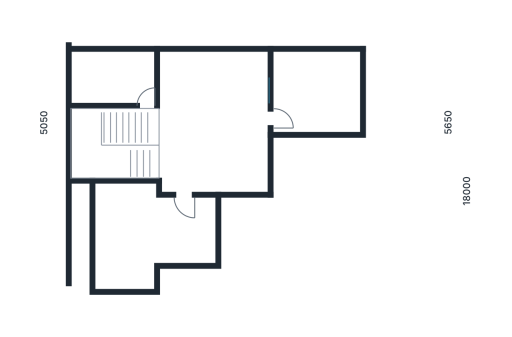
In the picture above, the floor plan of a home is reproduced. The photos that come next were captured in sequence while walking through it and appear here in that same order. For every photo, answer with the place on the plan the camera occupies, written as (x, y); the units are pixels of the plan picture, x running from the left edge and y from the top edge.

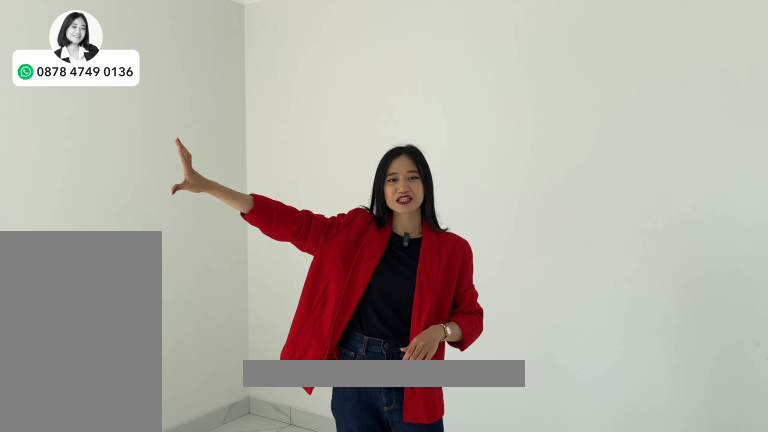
(199, 144)
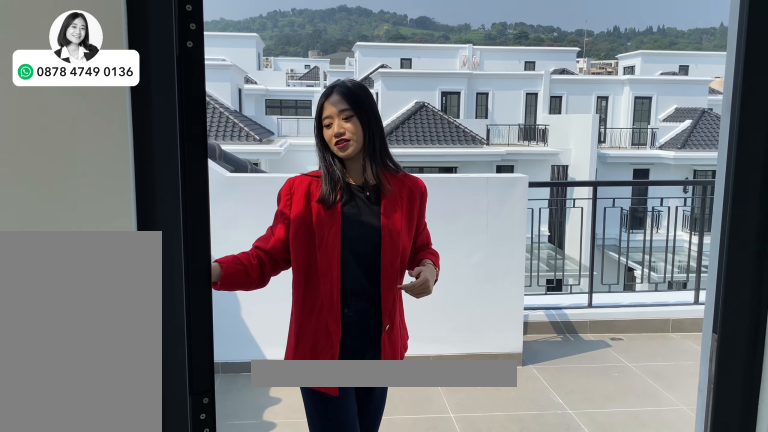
(139, 232)
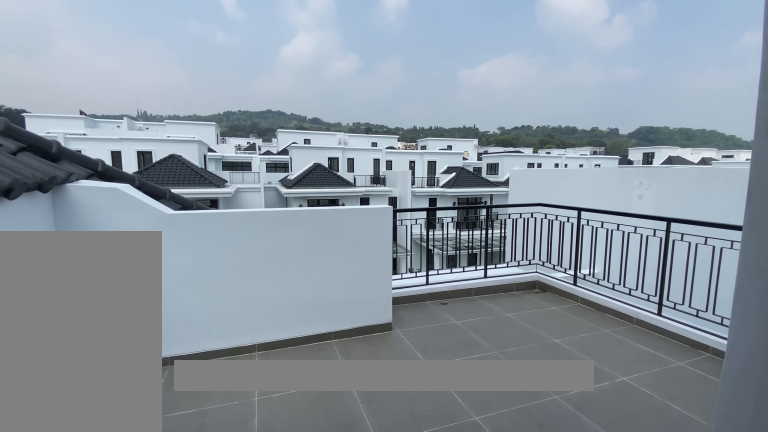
(139, 232)
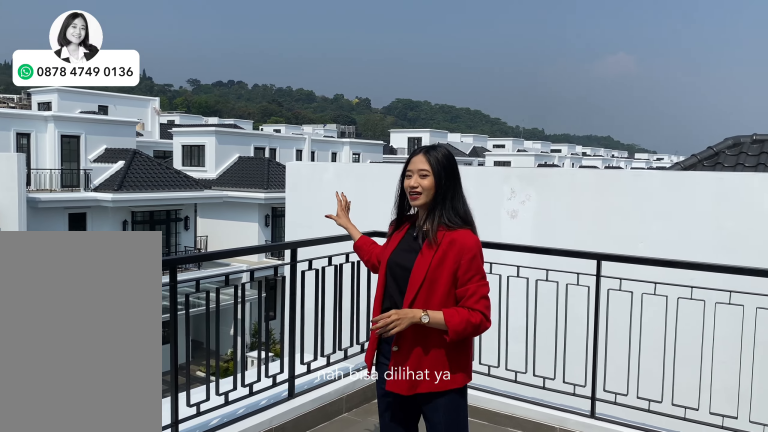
(139, 232)
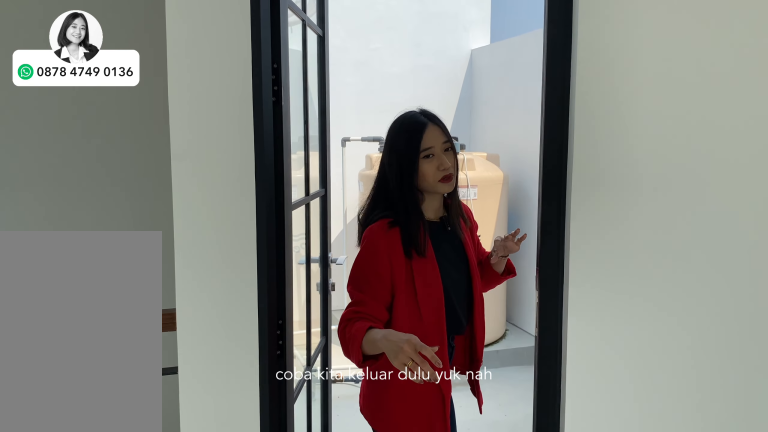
(210, 120)
